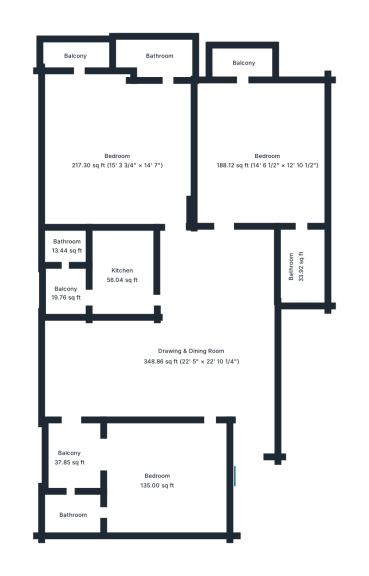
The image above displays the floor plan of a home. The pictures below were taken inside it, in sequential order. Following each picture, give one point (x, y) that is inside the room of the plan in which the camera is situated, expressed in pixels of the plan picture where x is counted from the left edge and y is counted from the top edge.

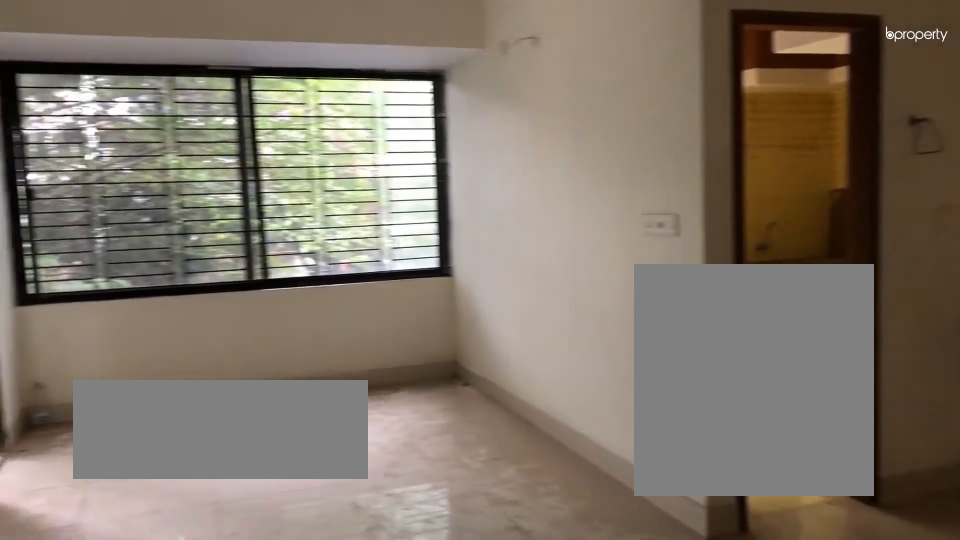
(192, 357)
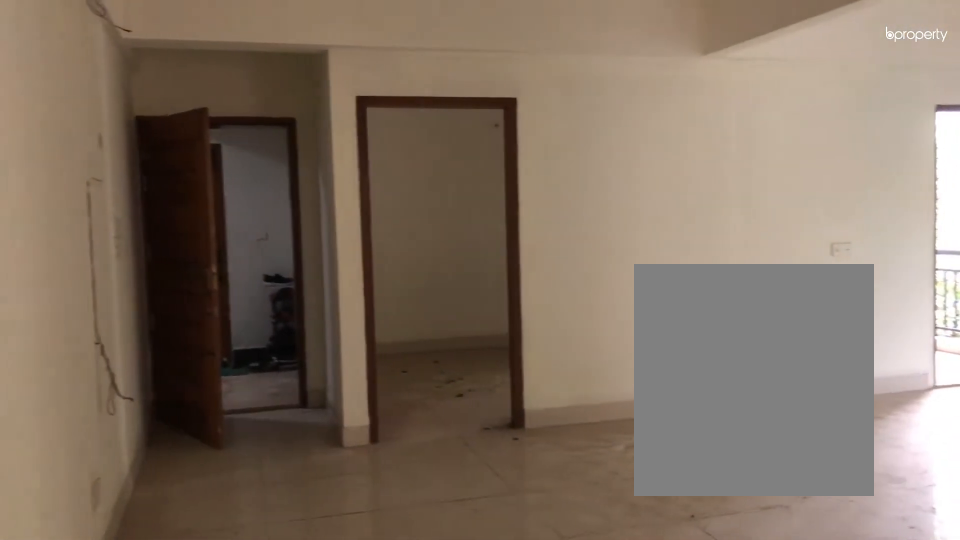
(191, 357)
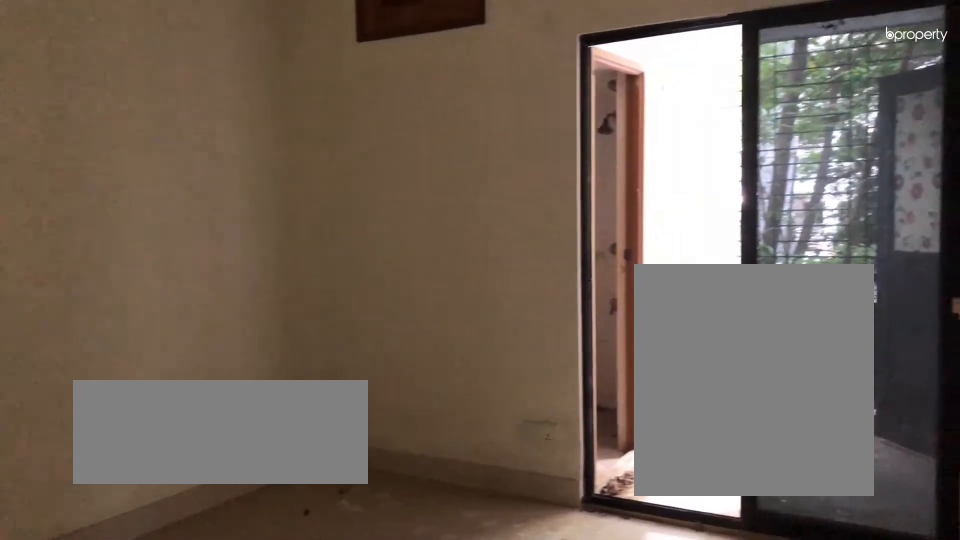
(153, 483)
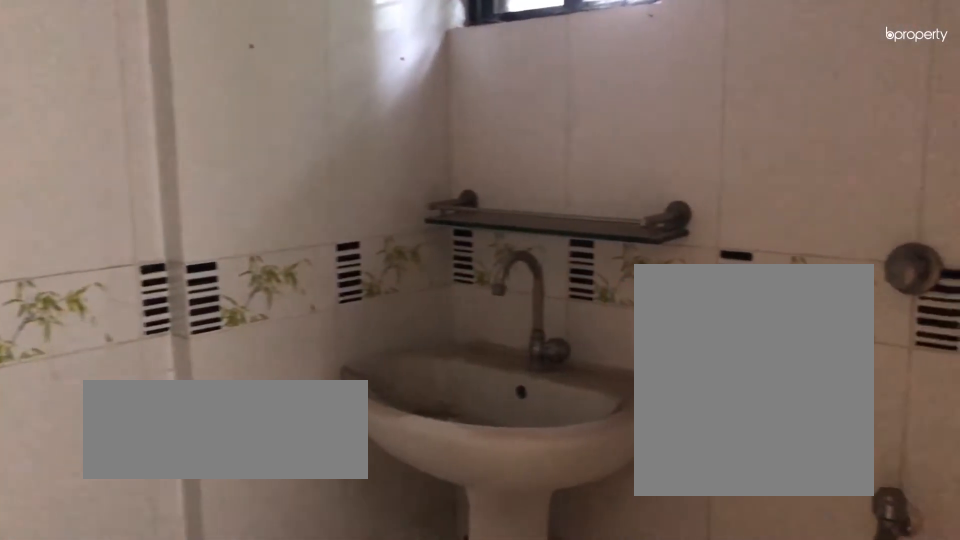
(76, 511)
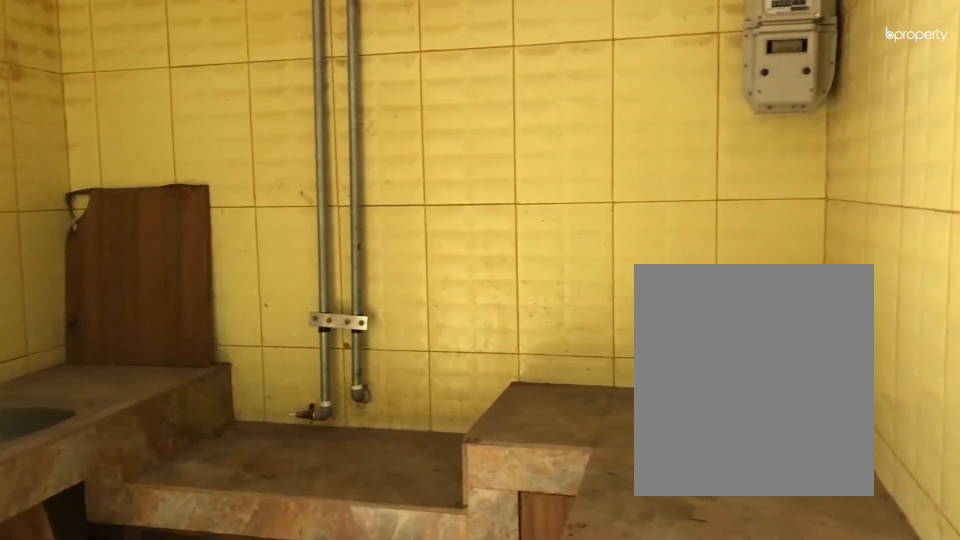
(121, 268)
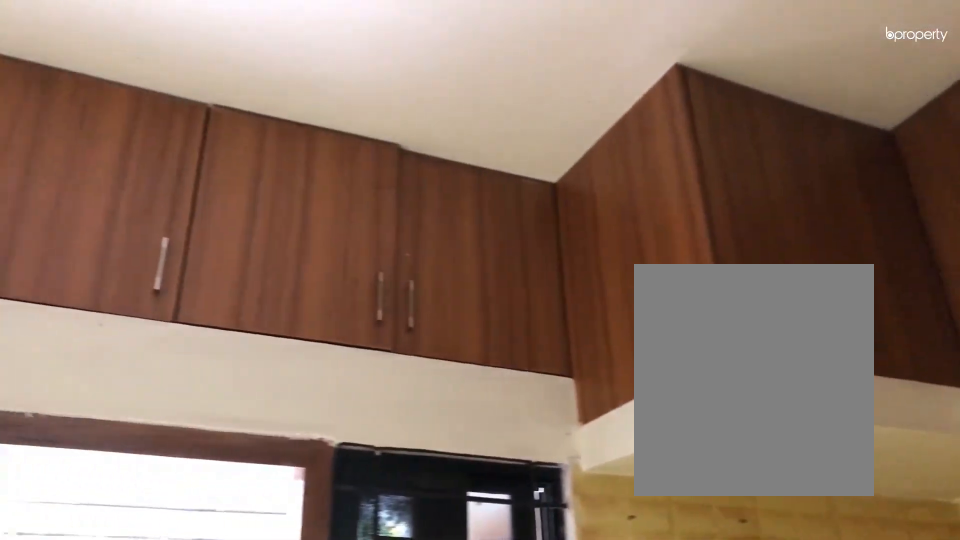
(121, 268)
